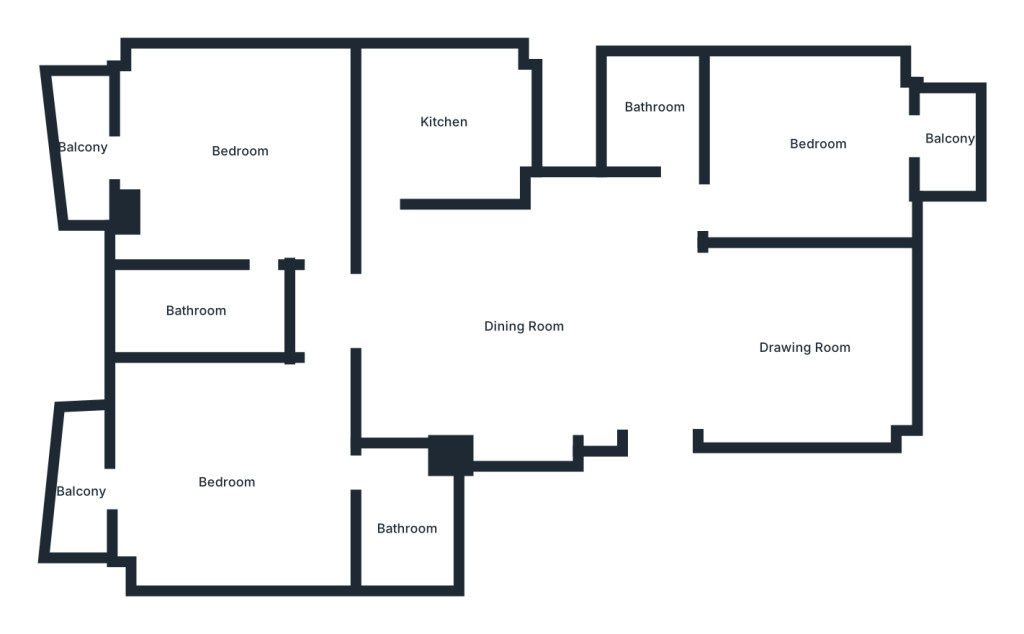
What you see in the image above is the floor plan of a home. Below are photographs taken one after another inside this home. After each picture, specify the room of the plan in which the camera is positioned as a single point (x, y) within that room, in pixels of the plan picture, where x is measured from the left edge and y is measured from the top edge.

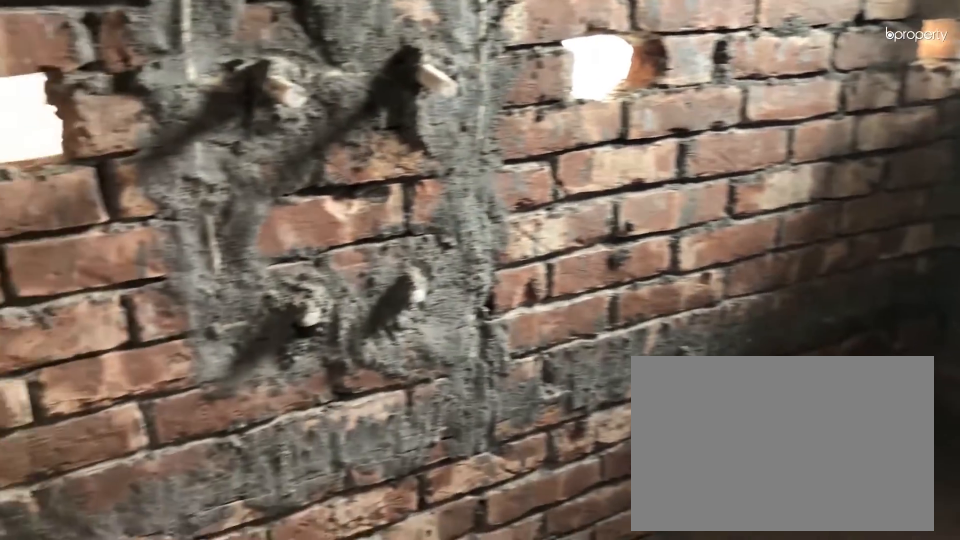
(653, 109)
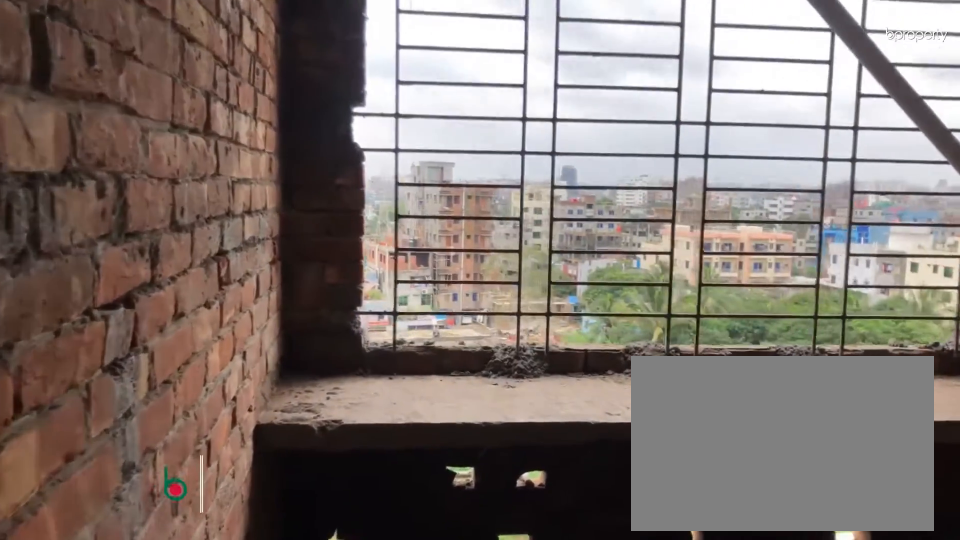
(446, 123)
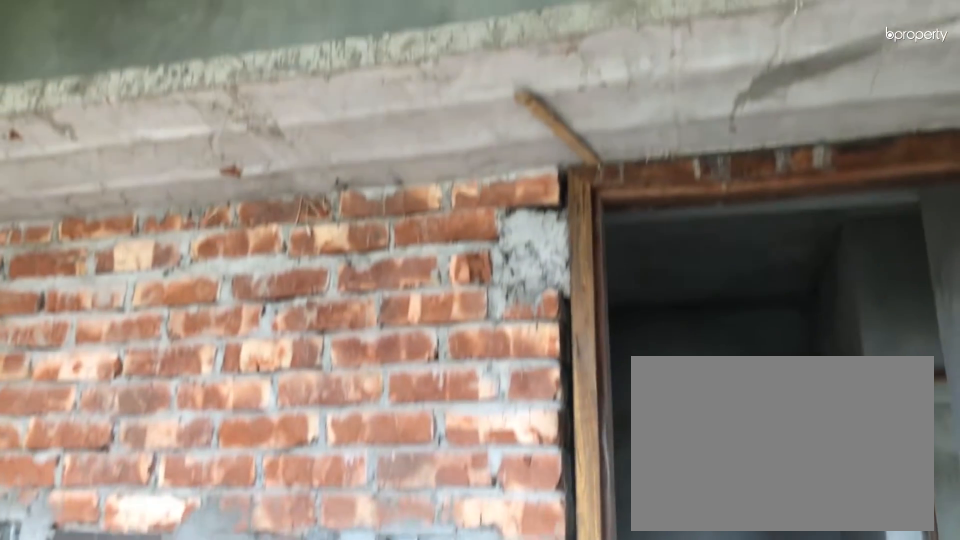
(446, 123)
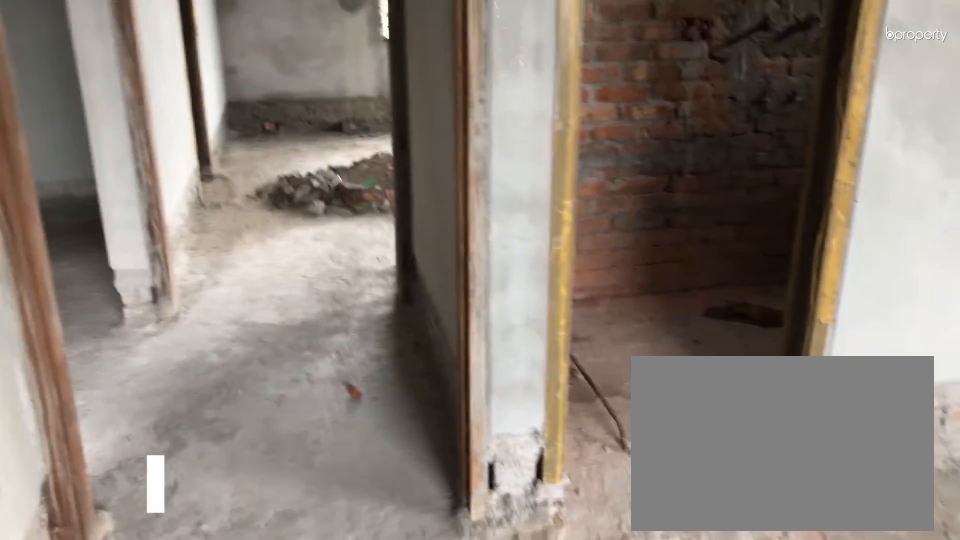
(228, 153)
